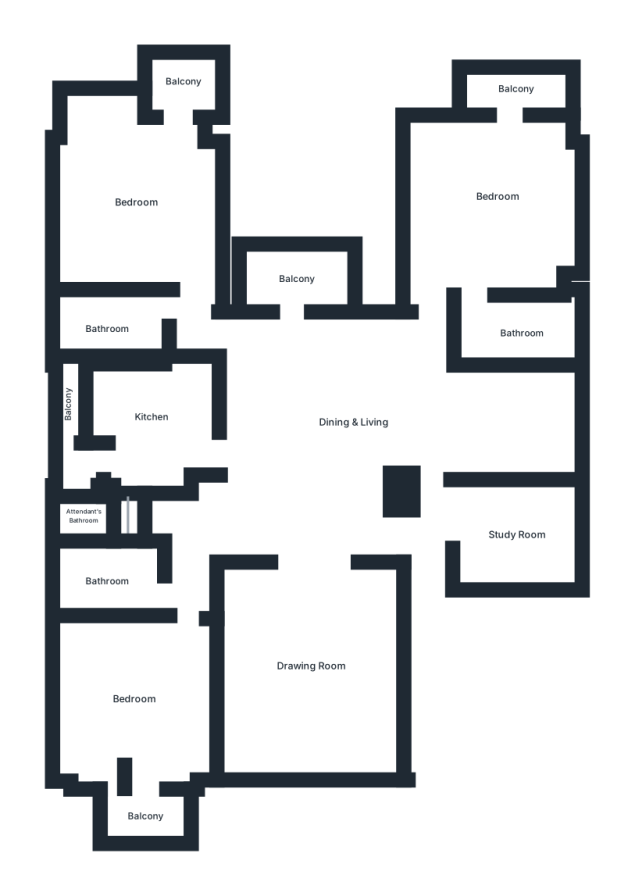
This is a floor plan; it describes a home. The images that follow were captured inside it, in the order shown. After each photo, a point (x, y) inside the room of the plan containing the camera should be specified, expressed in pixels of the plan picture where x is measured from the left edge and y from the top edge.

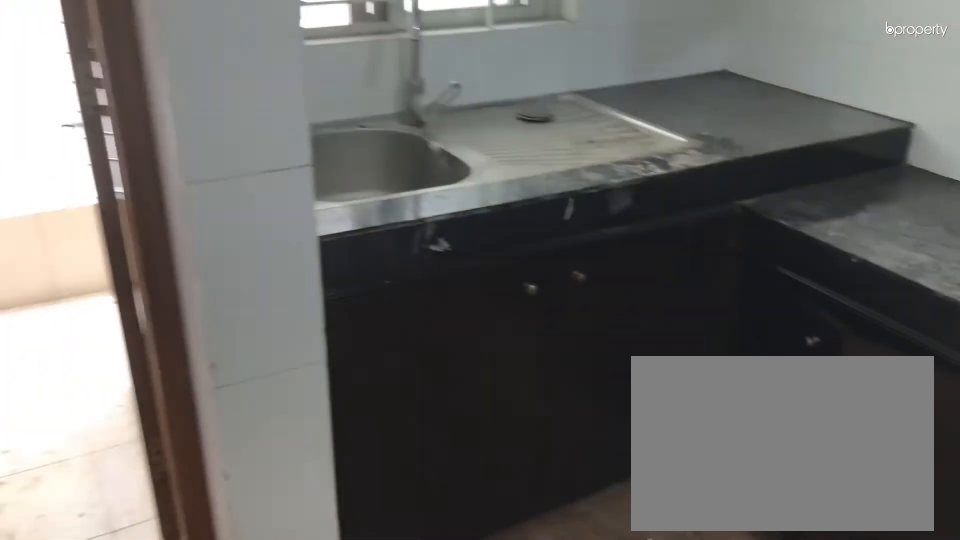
(153, 425)
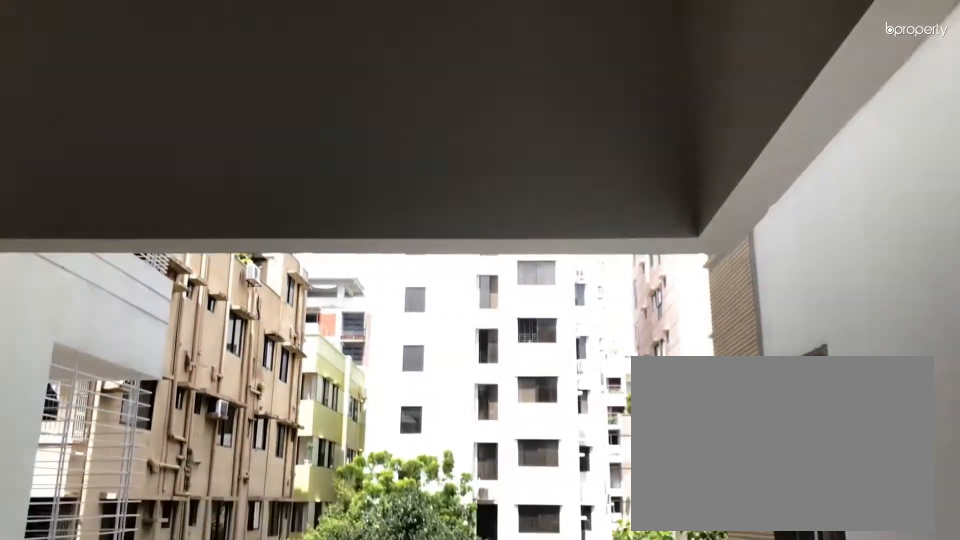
(288, 271)
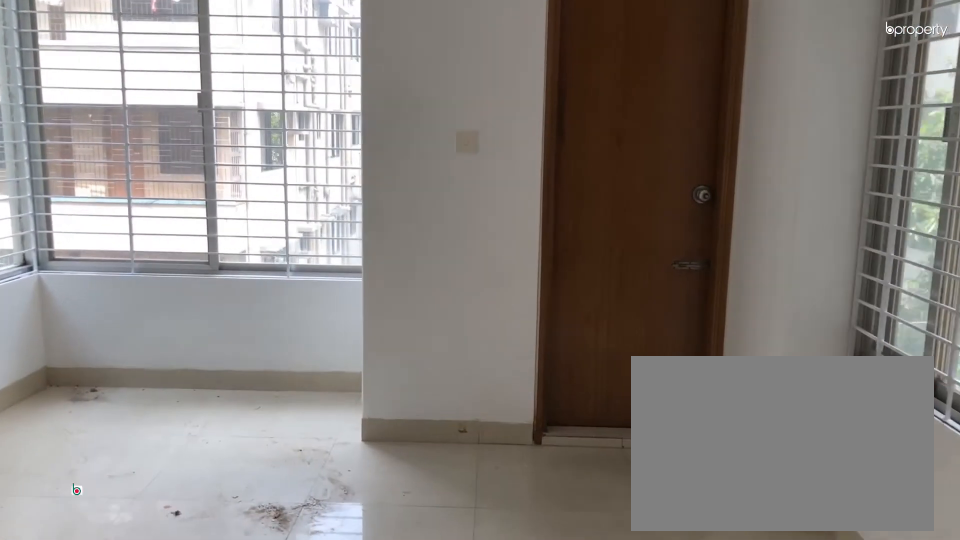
(133, 208)
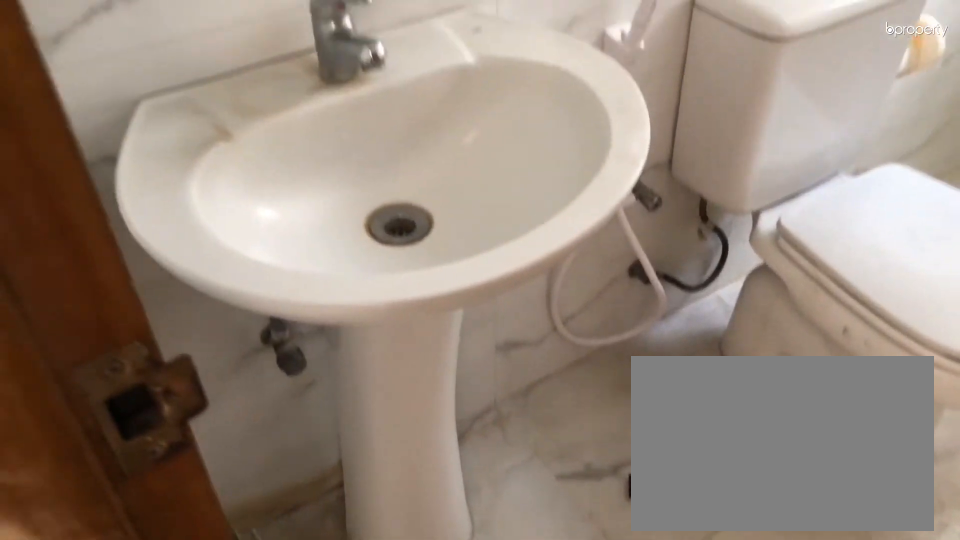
(112, 322)
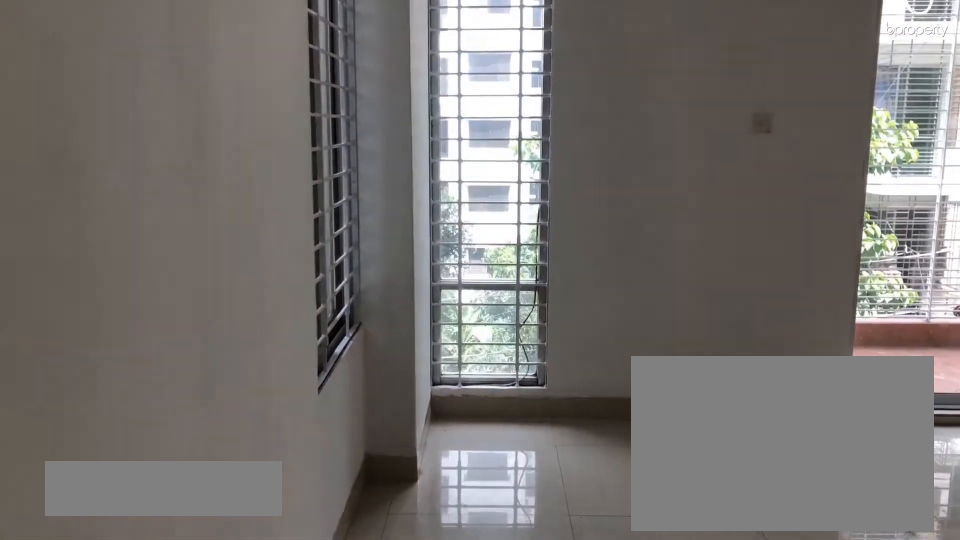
(487, 222)
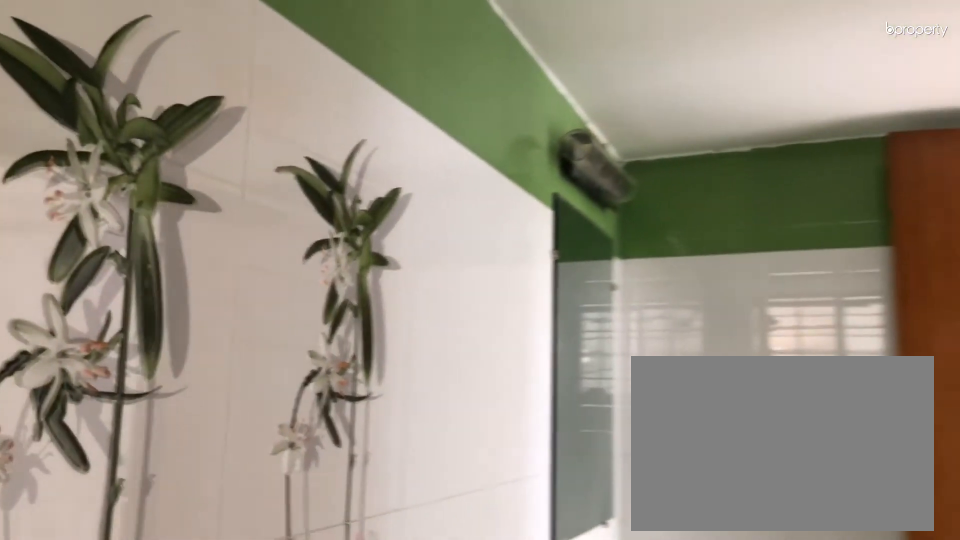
(516, 325)
